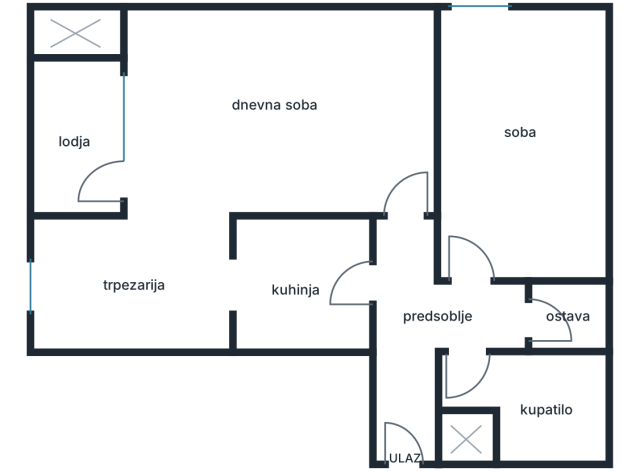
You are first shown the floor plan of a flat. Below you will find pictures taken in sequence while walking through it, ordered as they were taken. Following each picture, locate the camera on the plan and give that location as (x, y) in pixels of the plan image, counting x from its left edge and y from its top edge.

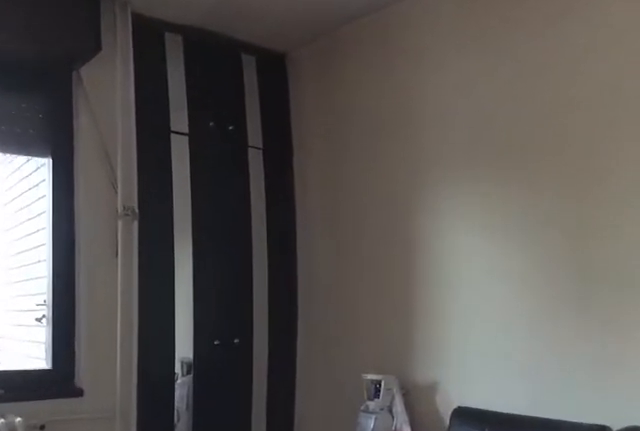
(235, 160)
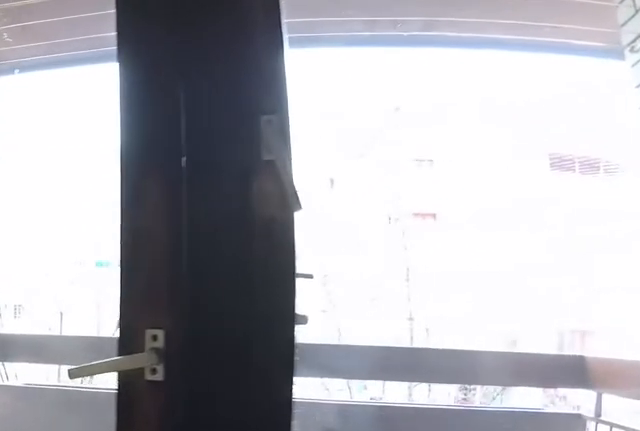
(169, 152)
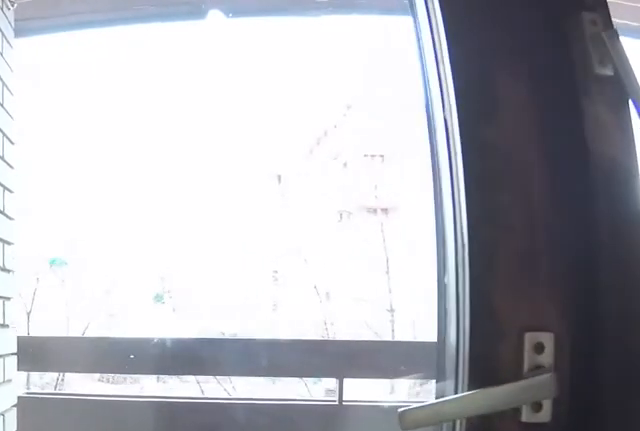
(156, 151)
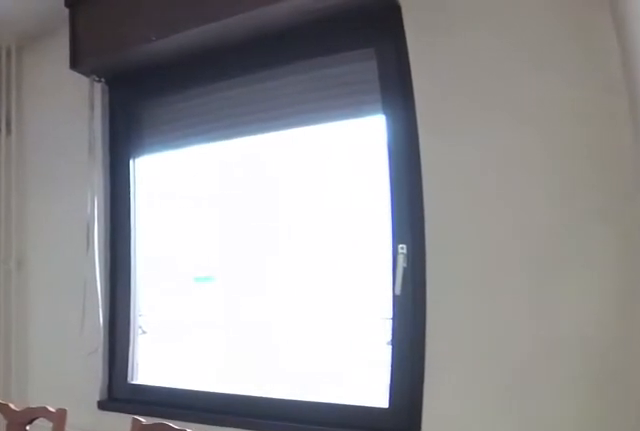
(154, 204)
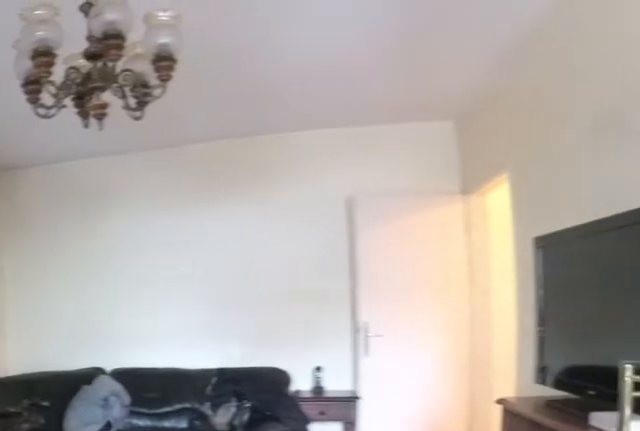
(139, 156)
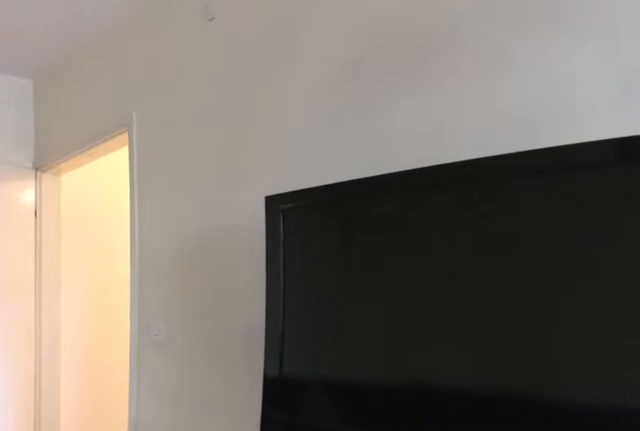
(247, 151)
